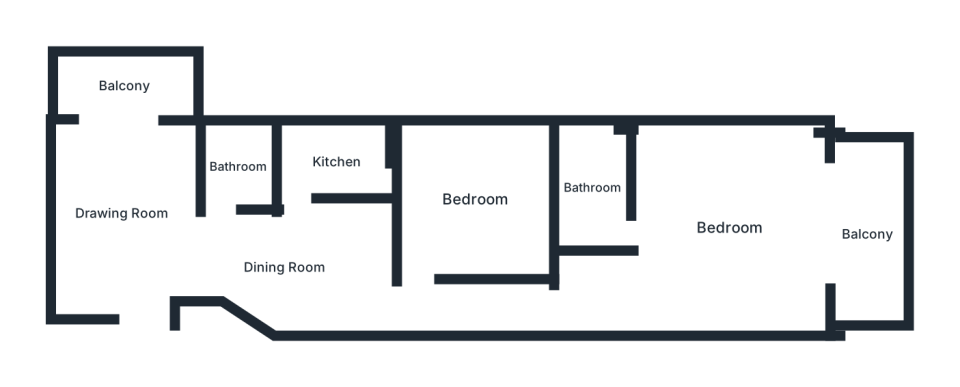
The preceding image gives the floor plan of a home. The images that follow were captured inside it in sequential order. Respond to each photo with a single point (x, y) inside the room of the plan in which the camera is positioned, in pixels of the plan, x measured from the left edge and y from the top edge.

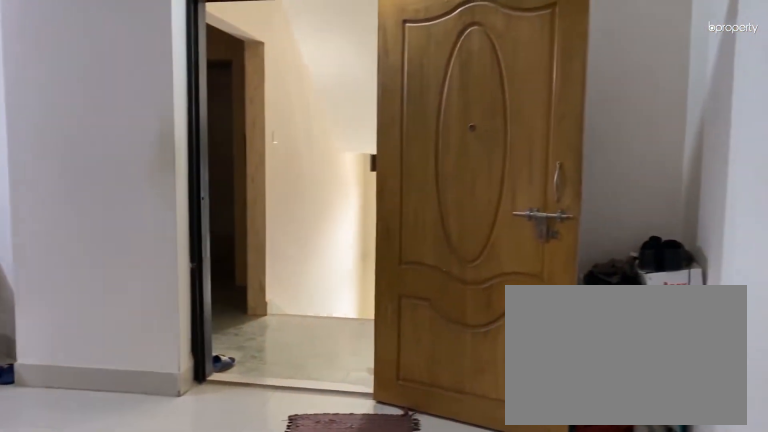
(119, 214)
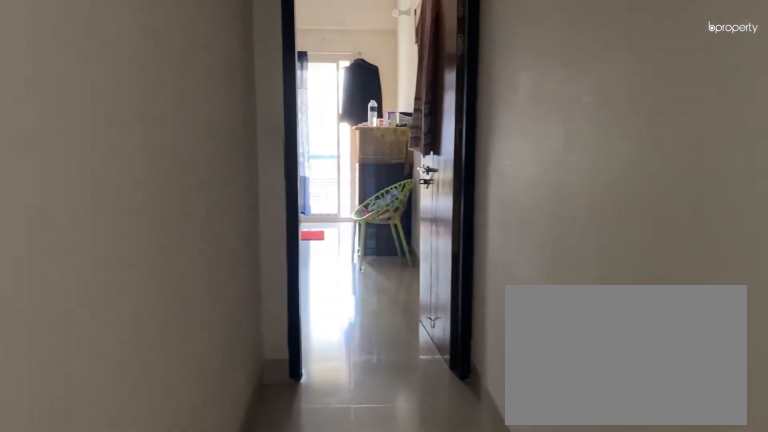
(283, 265)
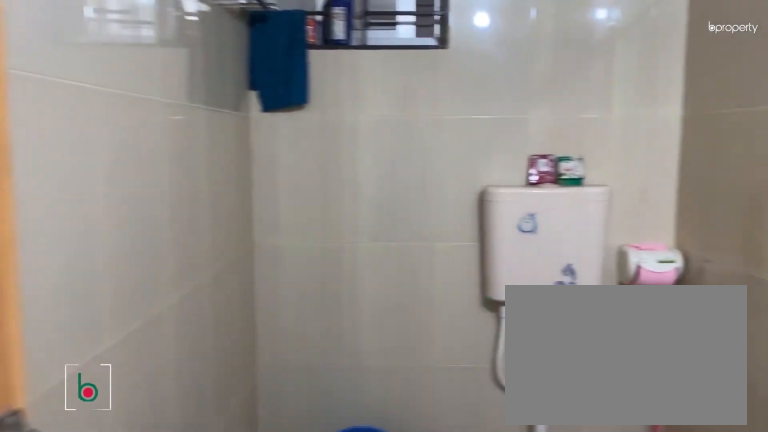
(236, 166)
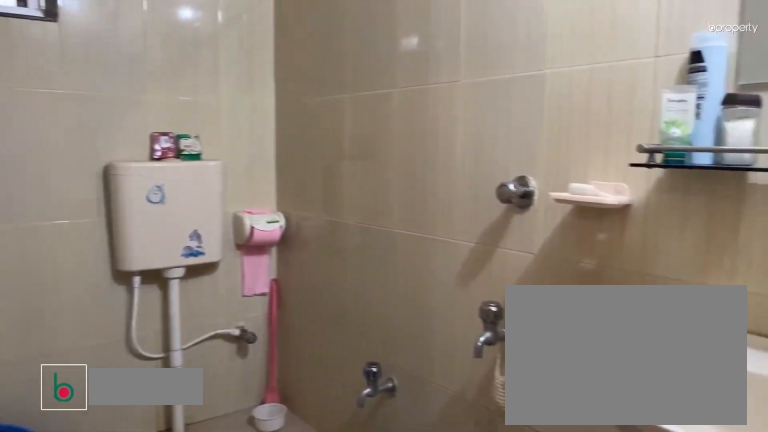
(236, 166)
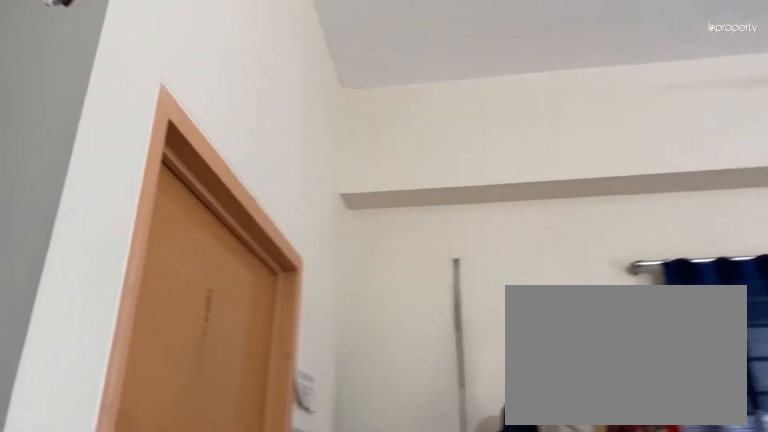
(730, 226)
